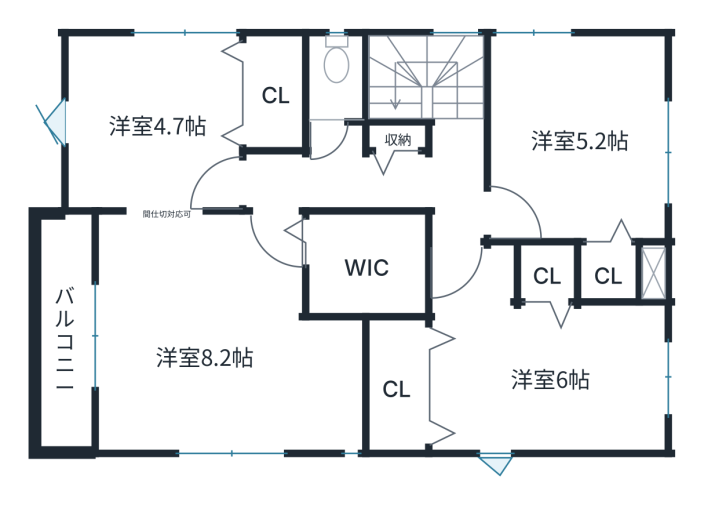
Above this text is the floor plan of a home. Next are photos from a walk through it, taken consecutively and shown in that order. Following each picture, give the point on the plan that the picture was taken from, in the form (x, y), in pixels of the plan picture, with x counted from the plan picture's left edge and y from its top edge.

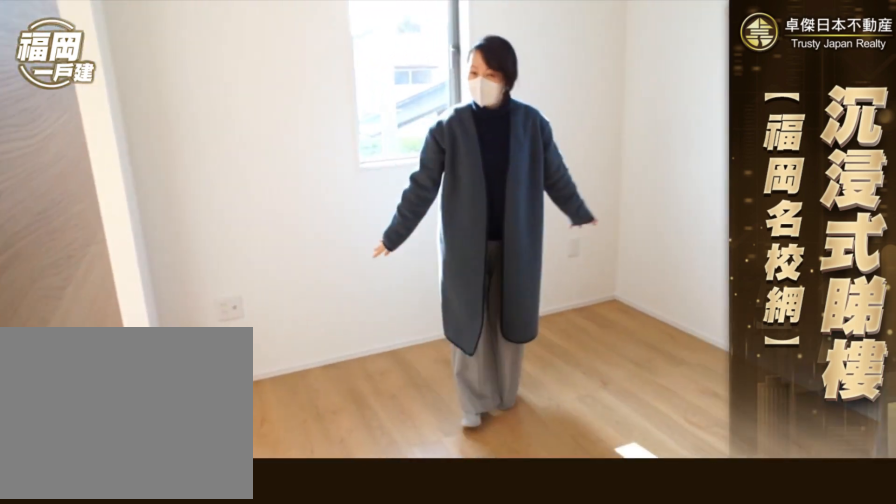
(236, 122)
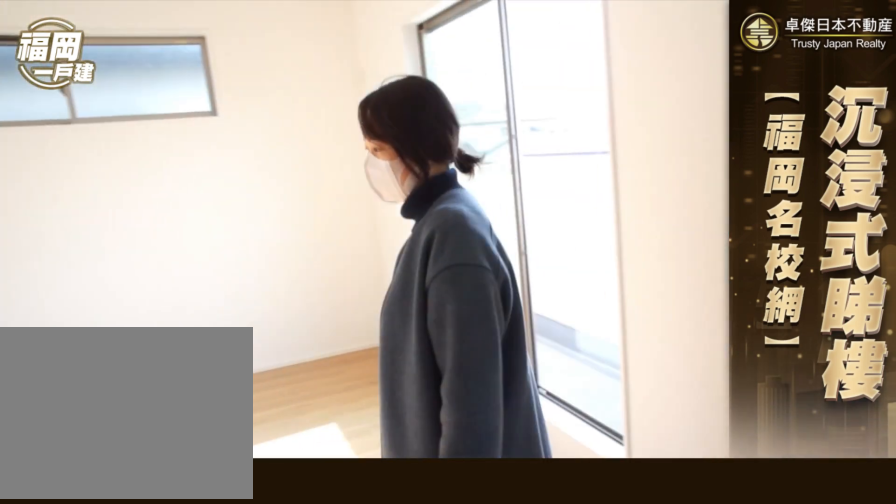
(195, 208)
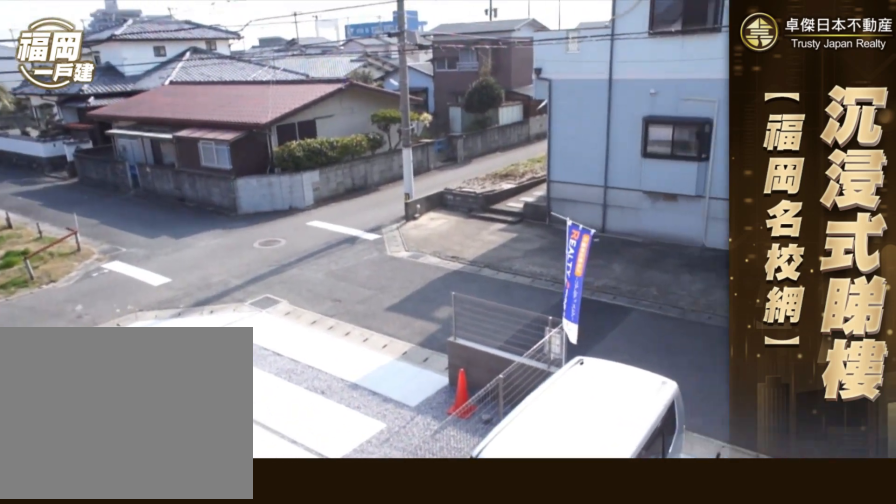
(107, 306)
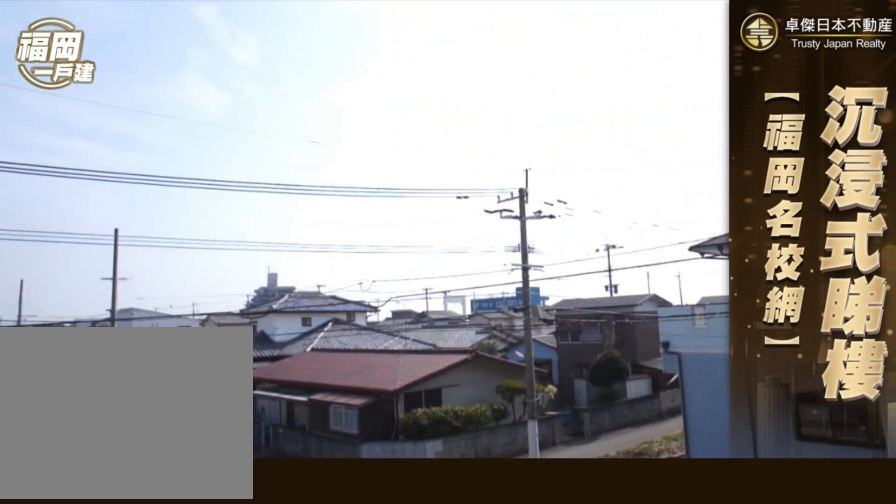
(132, 302)
